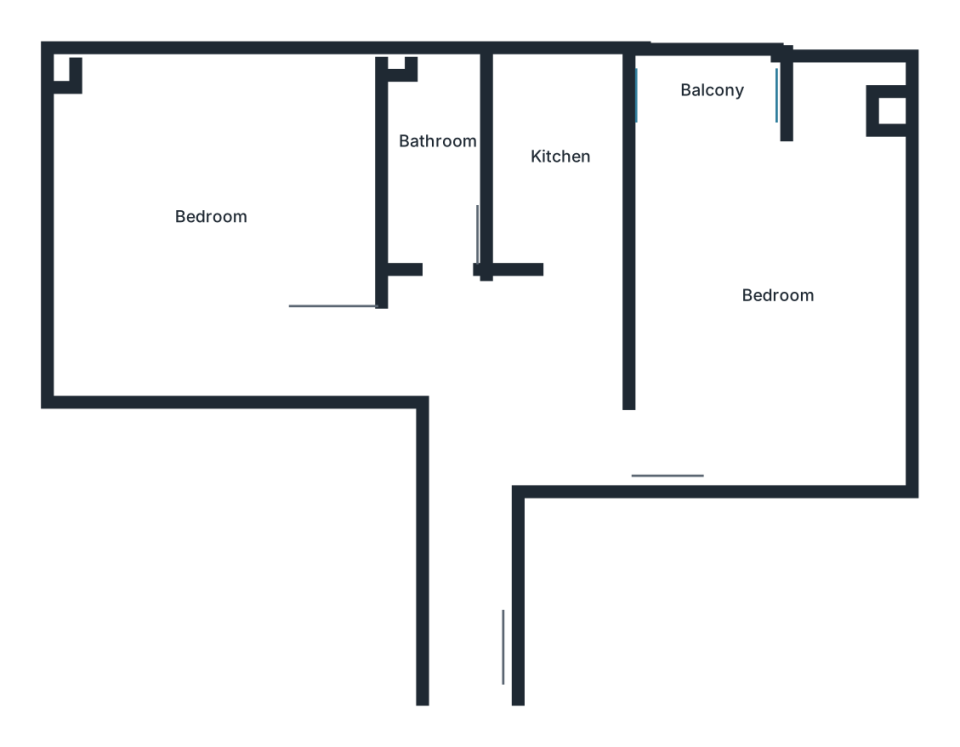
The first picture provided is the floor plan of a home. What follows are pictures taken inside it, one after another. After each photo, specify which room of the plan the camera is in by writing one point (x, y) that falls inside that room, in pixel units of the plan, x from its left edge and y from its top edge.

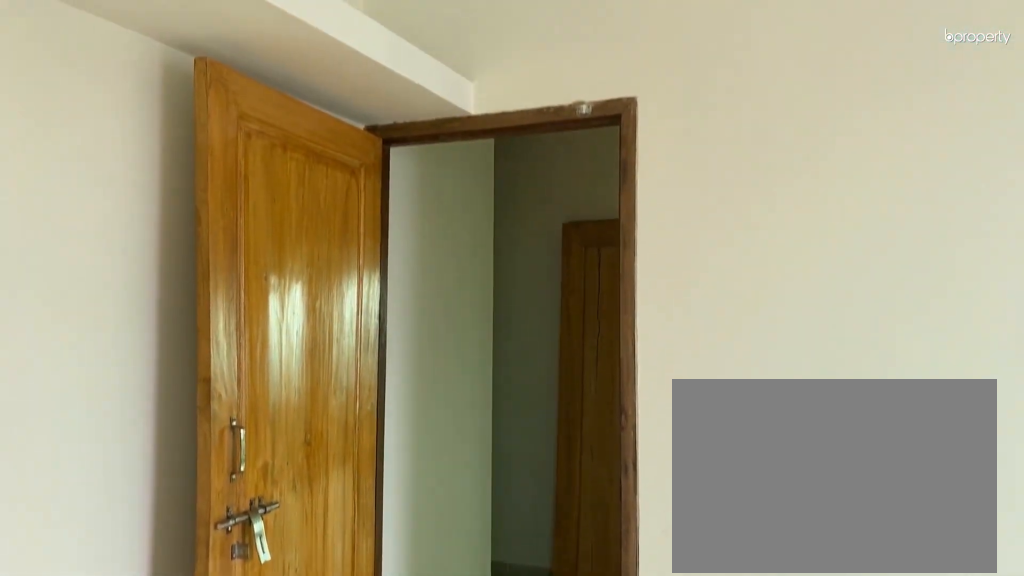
(773, 283)
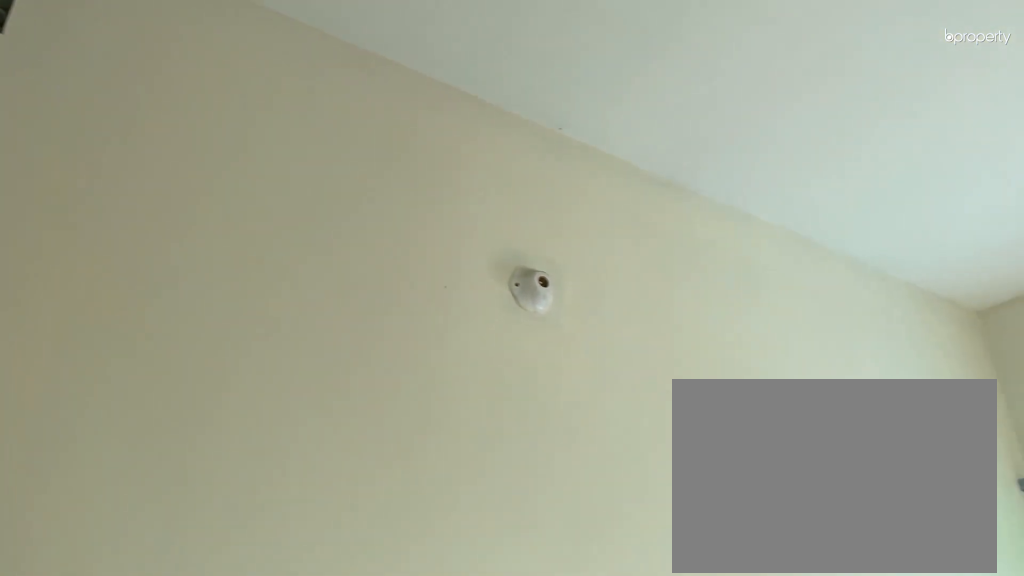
(773, 283)
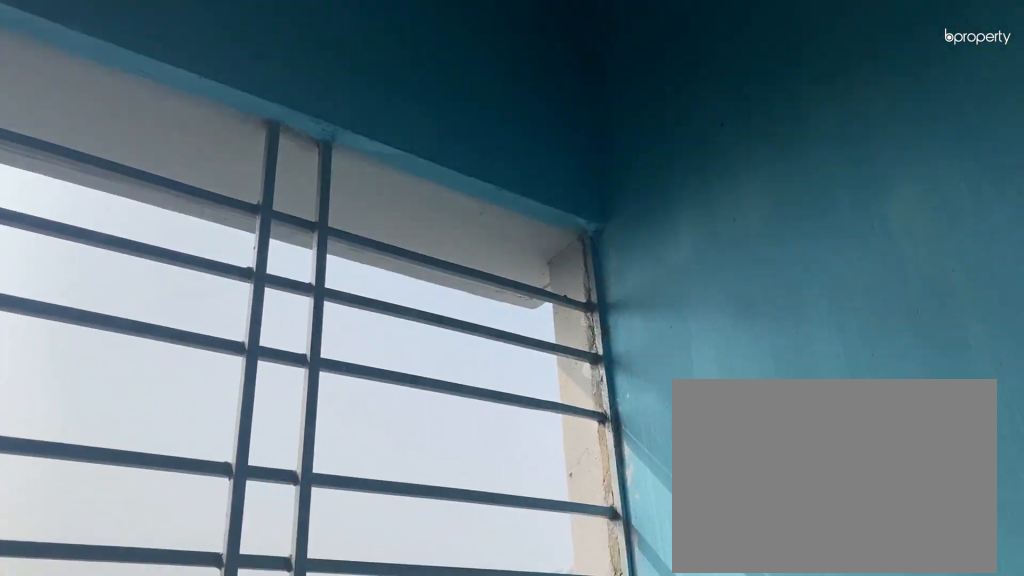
(702, 103)
